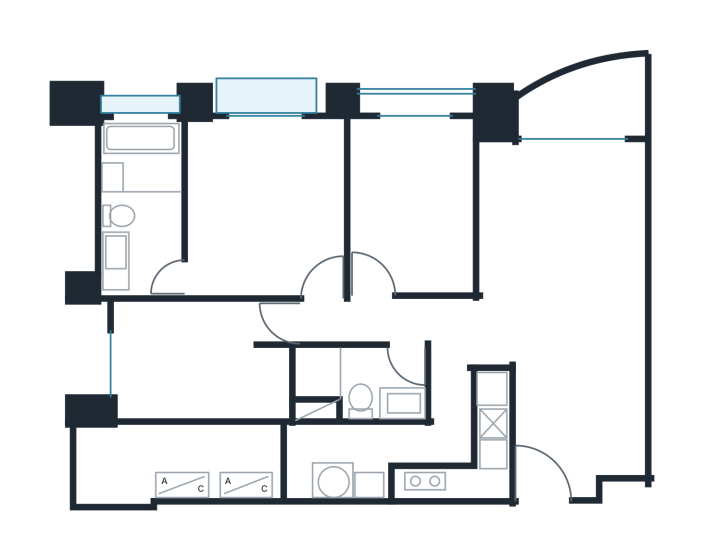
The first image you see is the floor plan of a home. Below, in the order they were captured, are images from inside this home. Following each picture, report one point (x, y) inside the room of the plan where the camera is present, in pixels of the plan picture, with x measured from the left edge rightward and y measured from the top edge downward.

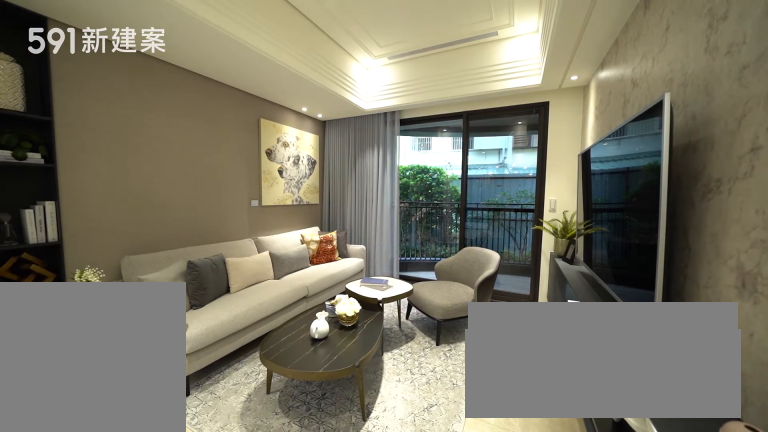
(564, 214)
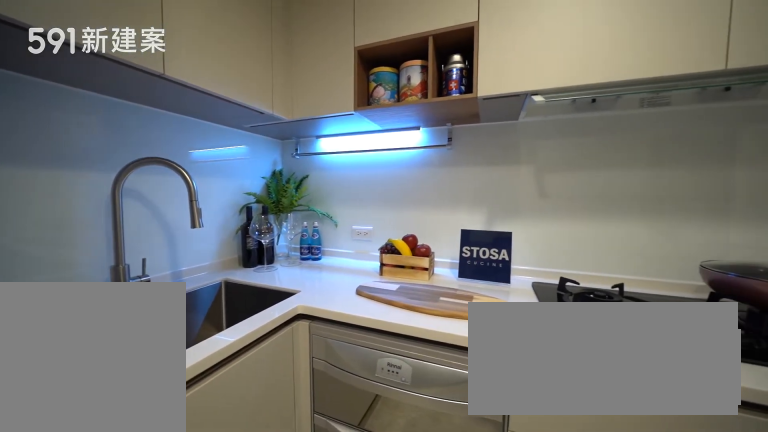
(446, 462)
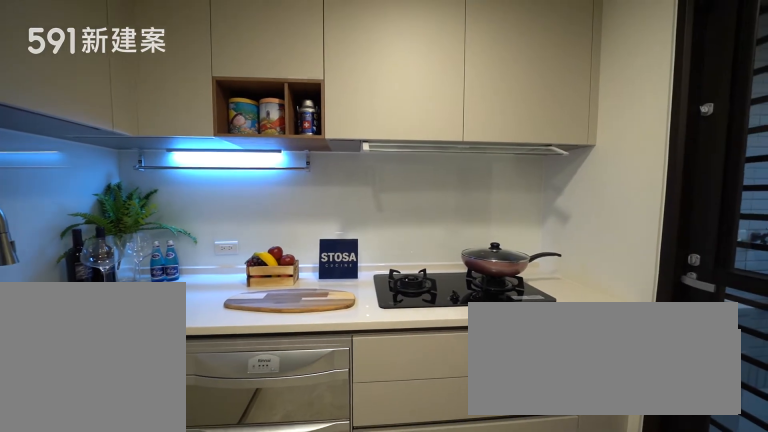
(446, 462)
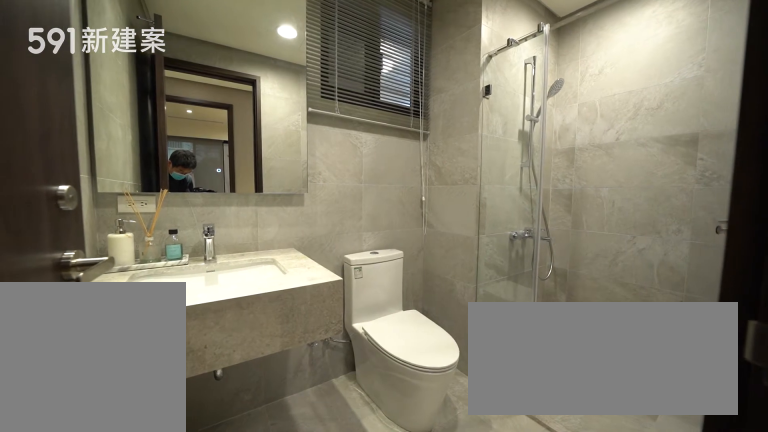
(360, 382)
